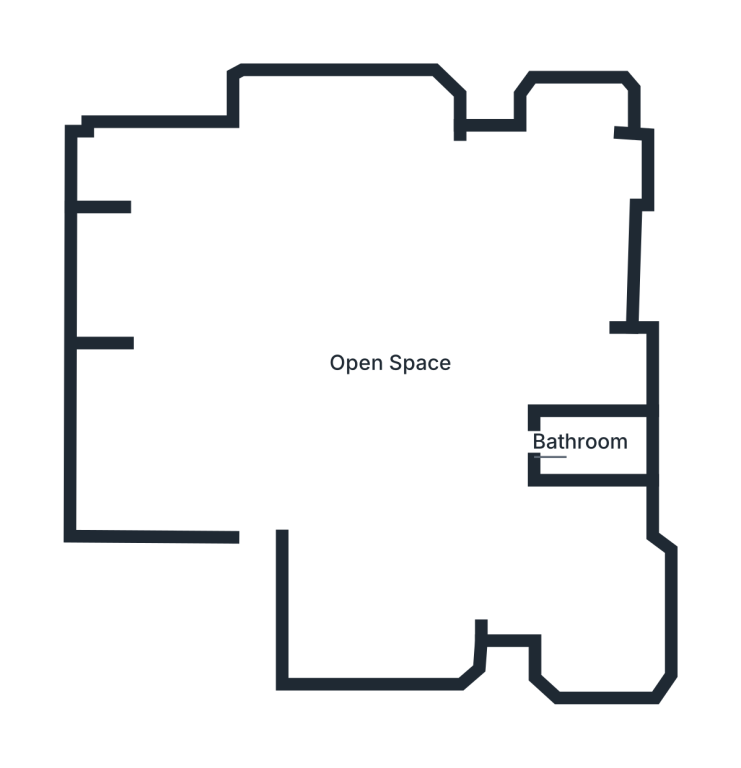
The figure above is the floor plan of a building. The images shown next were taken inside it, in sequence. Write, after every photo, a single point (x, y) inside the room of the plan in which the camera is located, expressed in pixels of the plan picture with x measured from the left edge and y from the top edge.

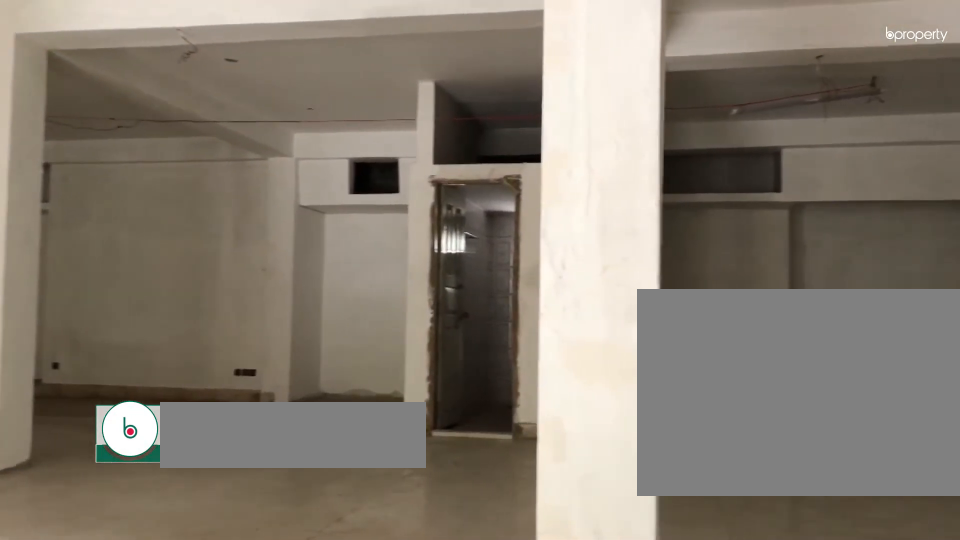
(278, 453)
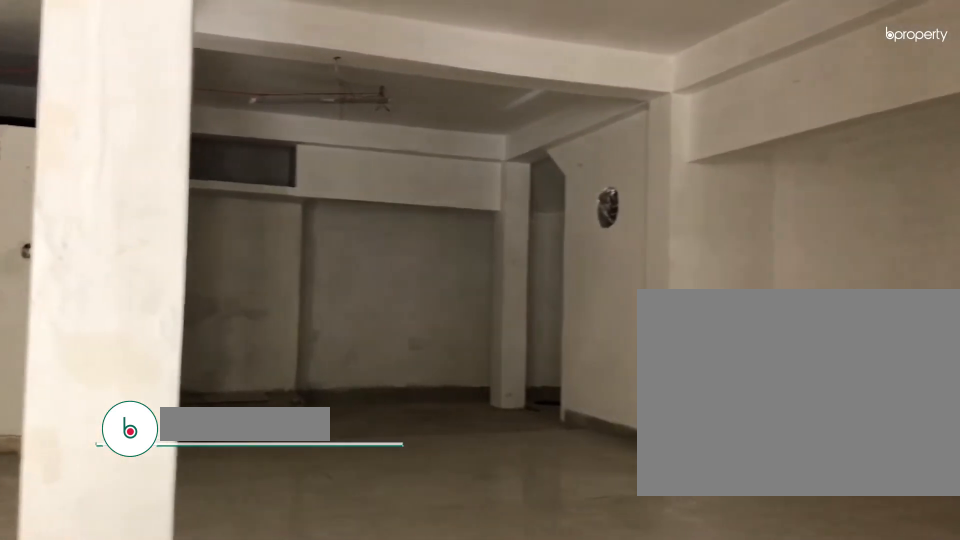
(278, 453)
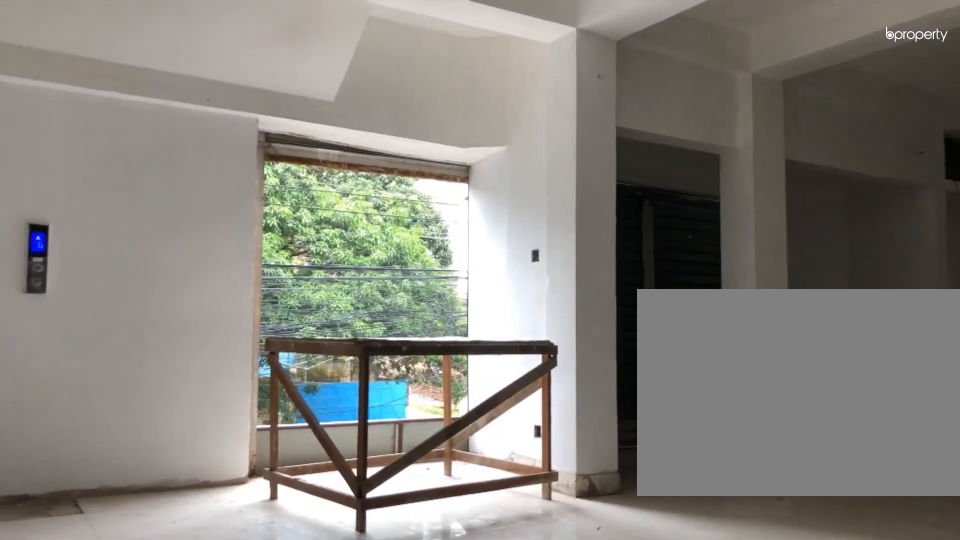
(279, 454)
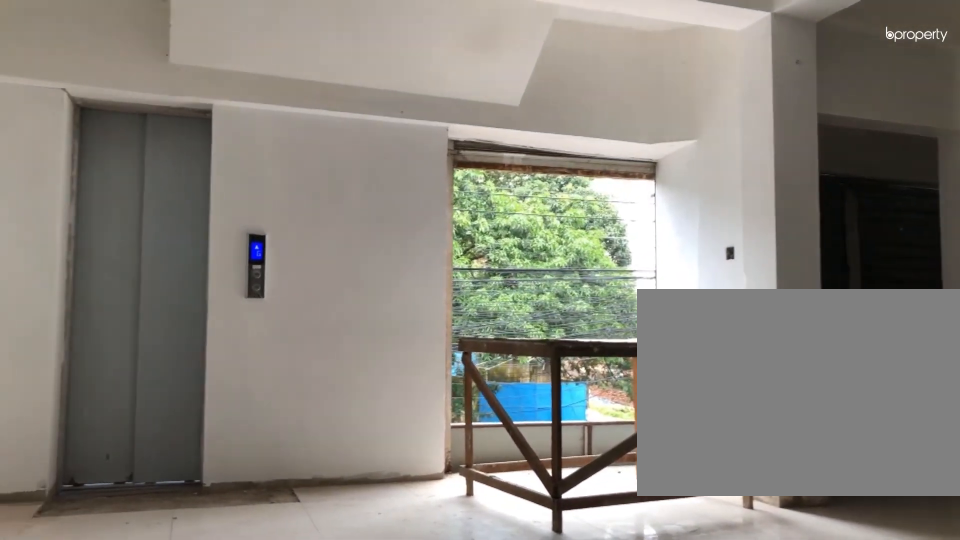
(279, 454)
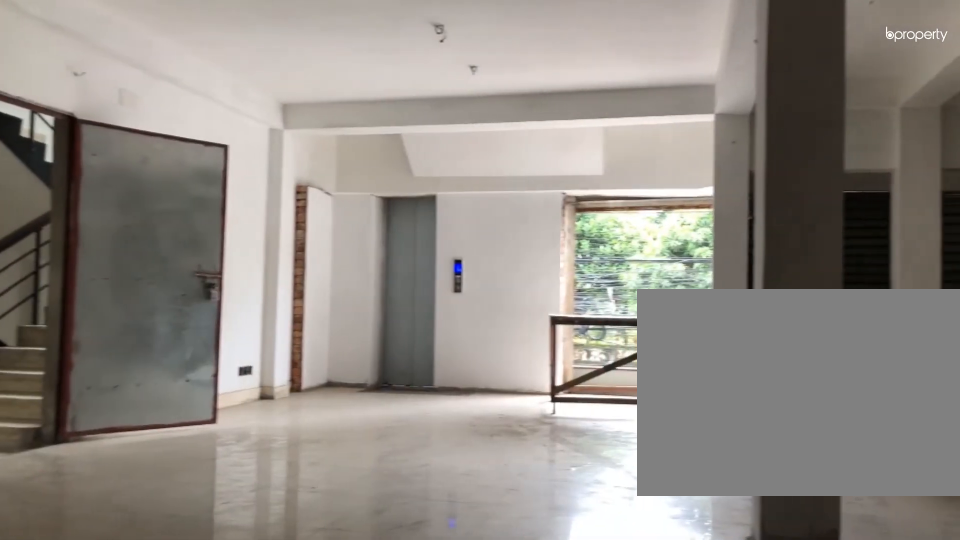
(466, 460)
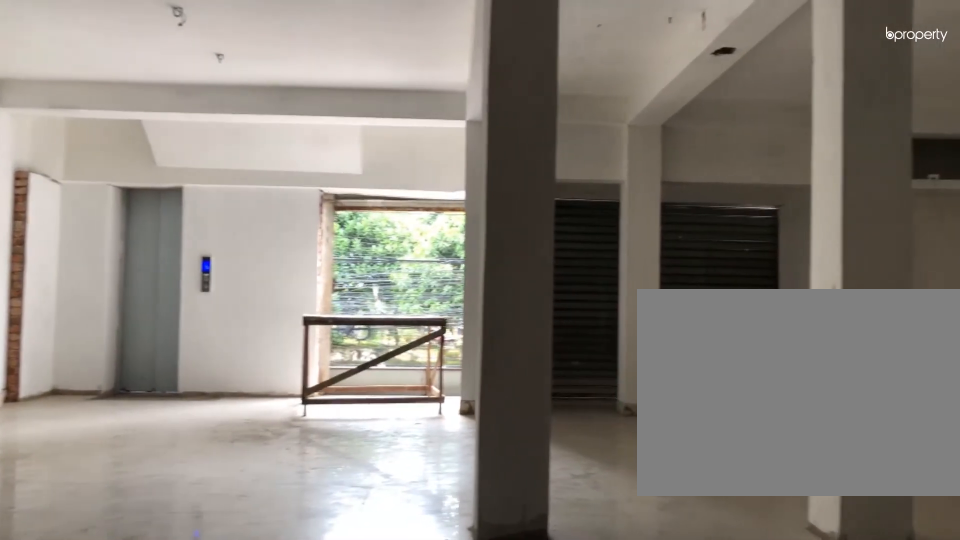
(466, 460)
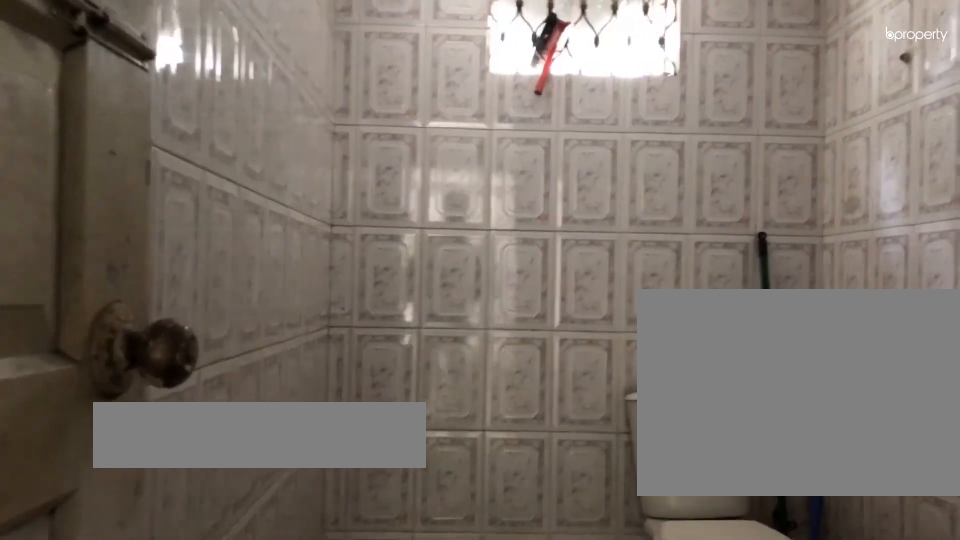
(590, 445)
